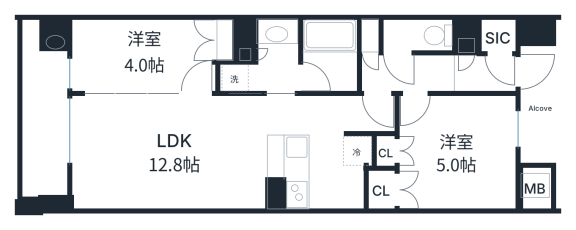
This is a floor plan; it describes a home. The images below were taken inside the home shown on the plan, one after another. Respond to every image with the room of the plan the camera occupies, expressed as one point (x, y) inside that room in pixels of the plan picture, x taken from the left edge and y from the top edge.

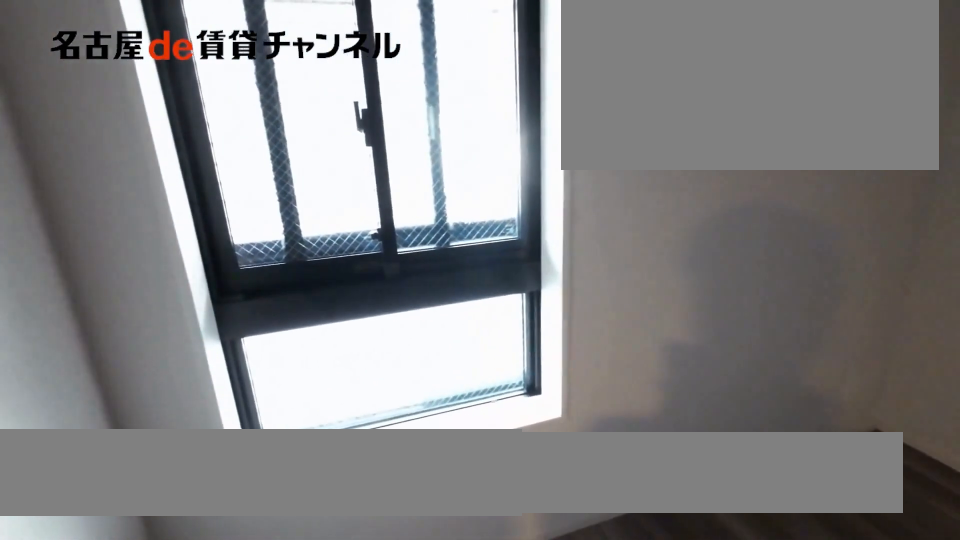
(456, 150)
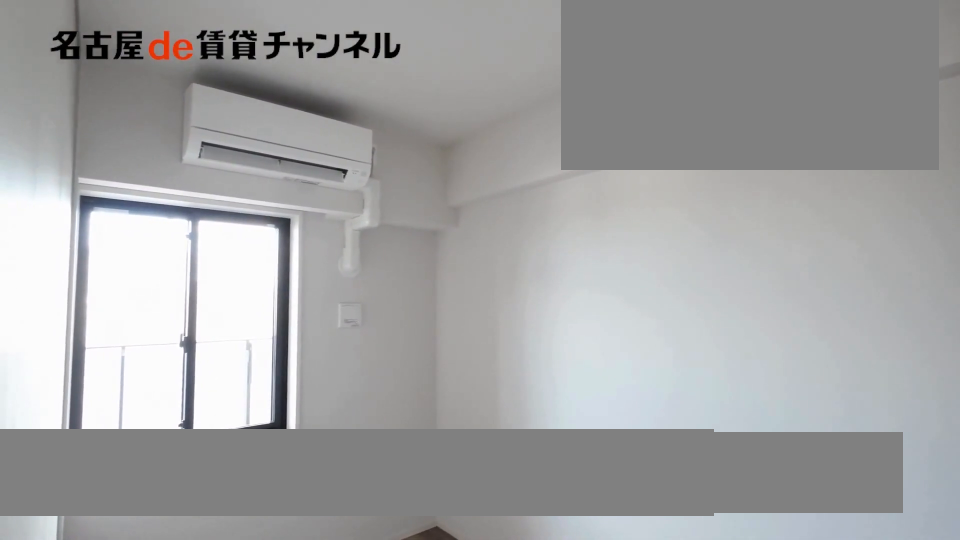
(141, 57)
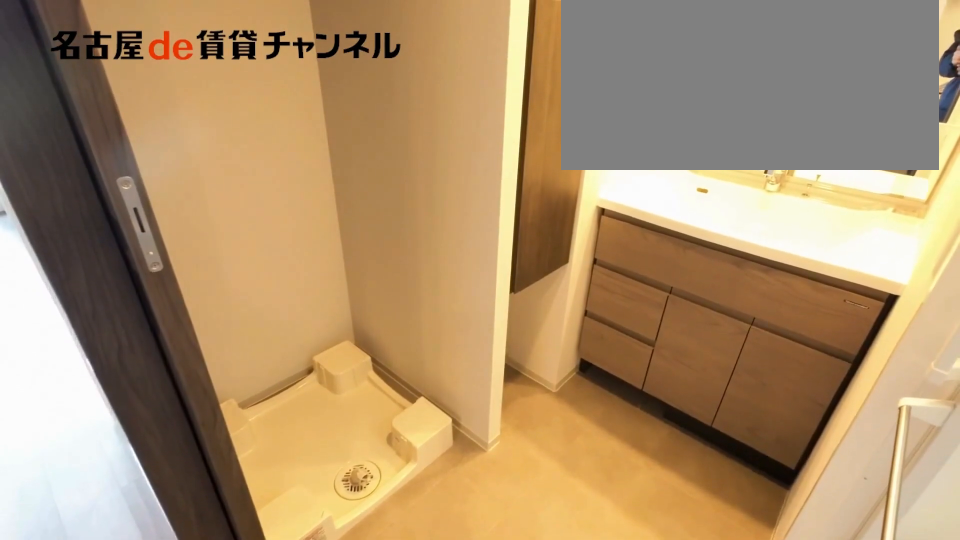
(261, 60)
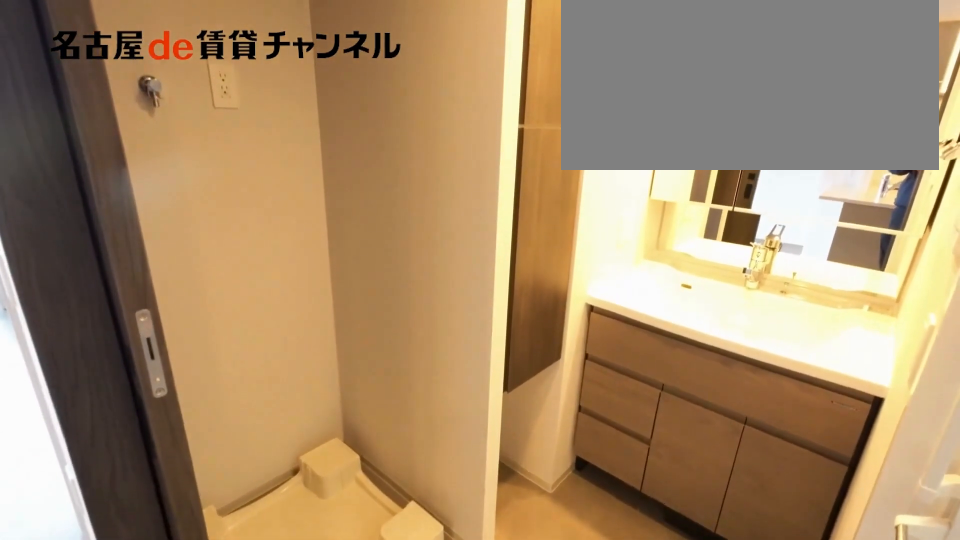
(261, 60)
